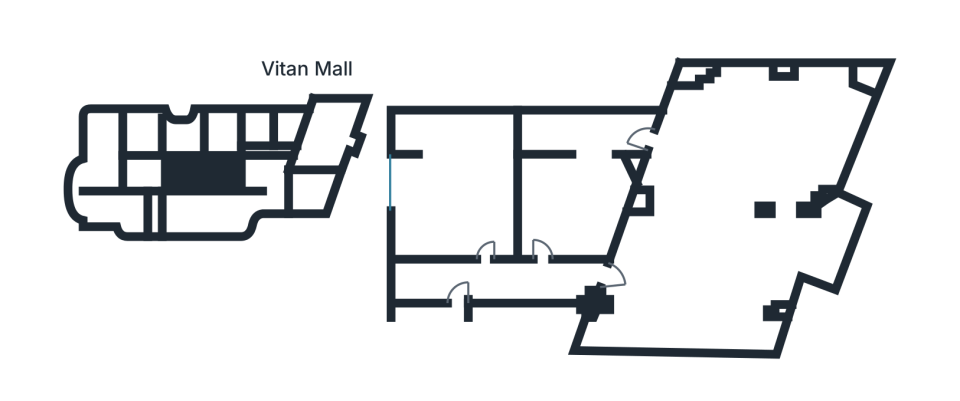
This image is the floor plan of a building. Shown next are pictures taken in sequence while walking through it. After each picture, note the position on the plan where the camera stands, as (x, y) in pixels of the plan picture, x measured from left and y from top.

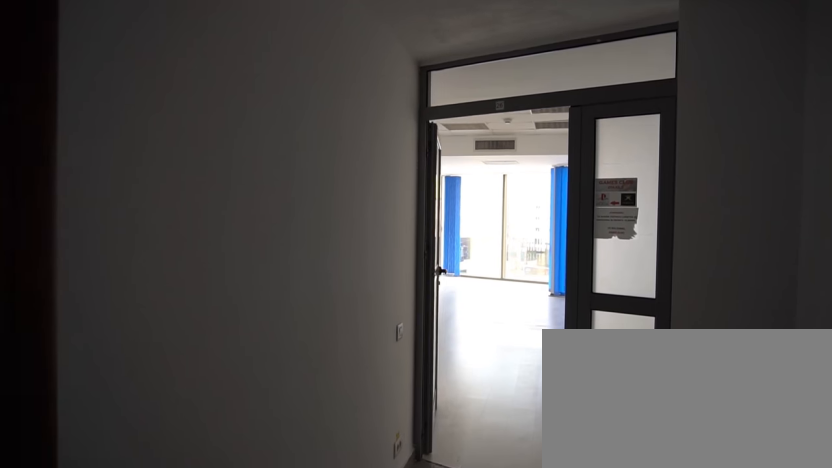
(546, 296)
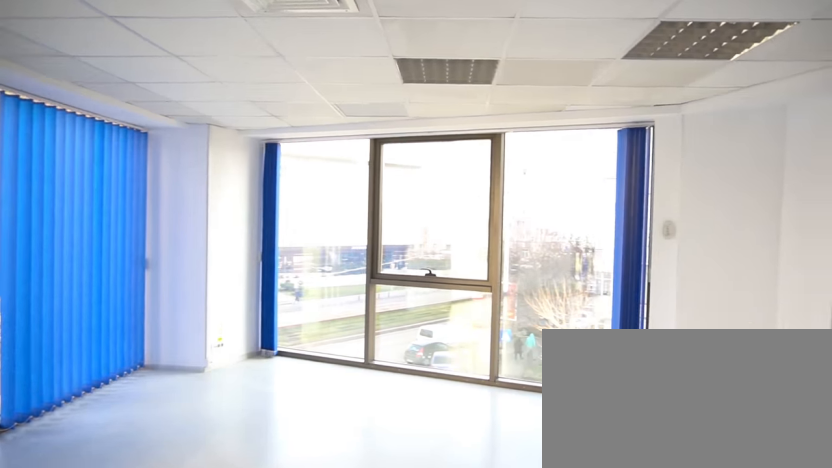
(742, 140)
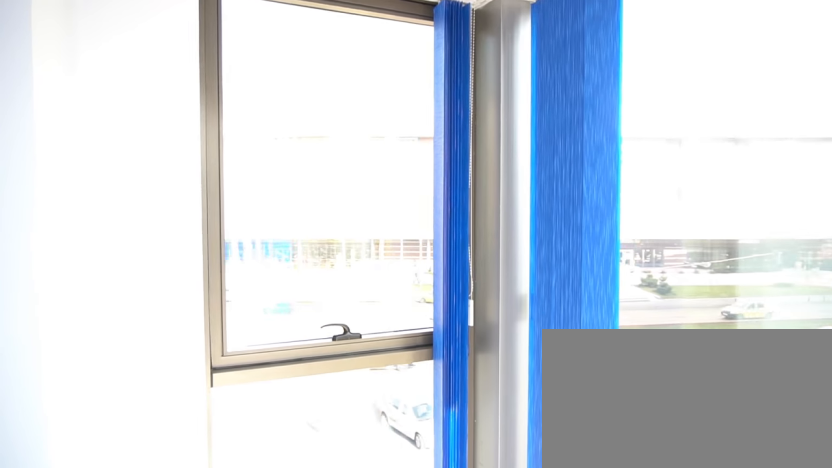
(821, 270)
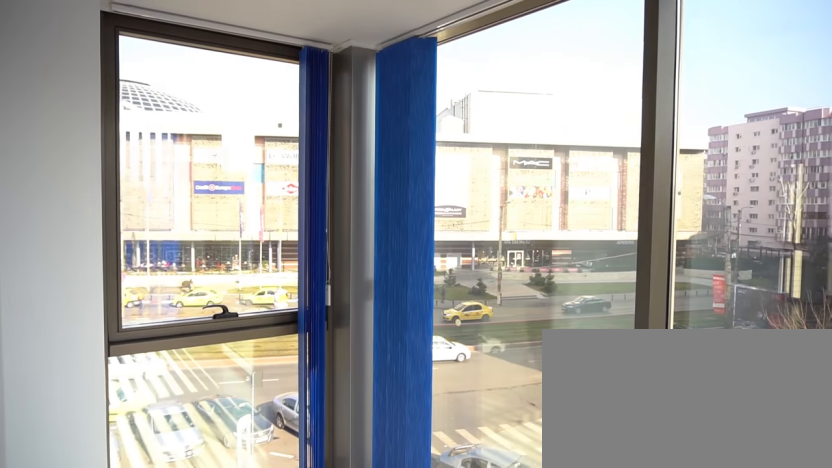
(817, 286)
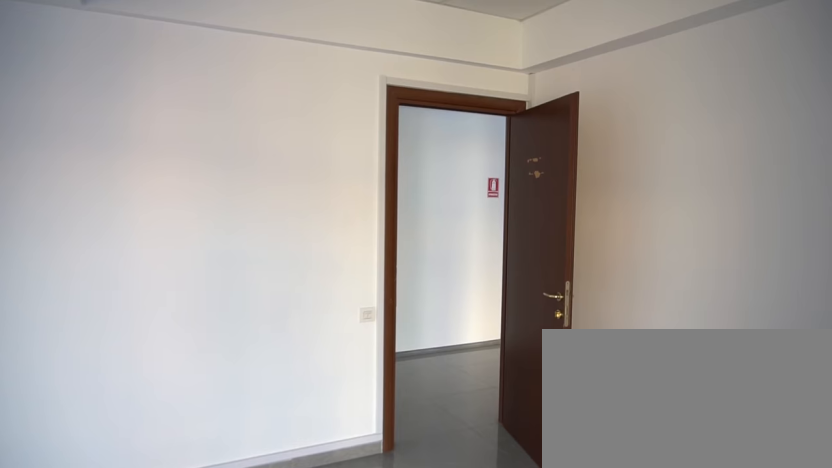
(549, 251)
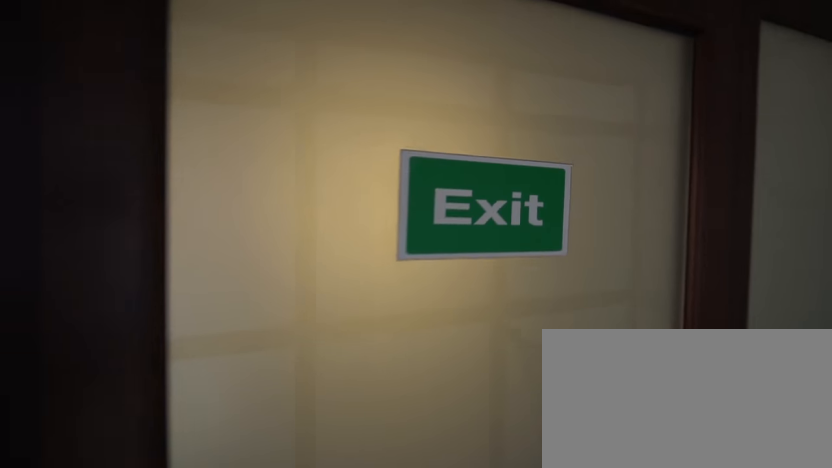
(464, 312)
